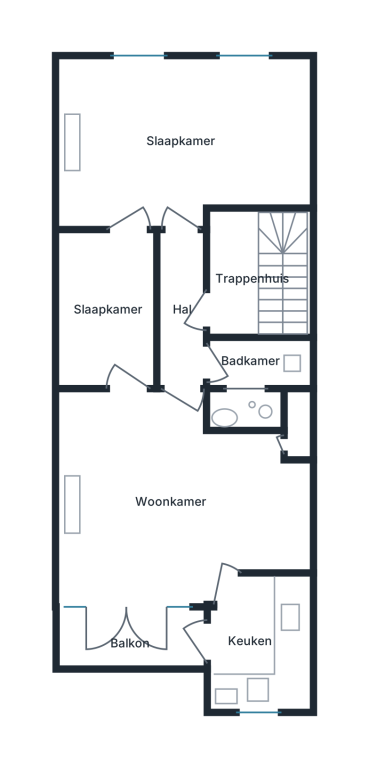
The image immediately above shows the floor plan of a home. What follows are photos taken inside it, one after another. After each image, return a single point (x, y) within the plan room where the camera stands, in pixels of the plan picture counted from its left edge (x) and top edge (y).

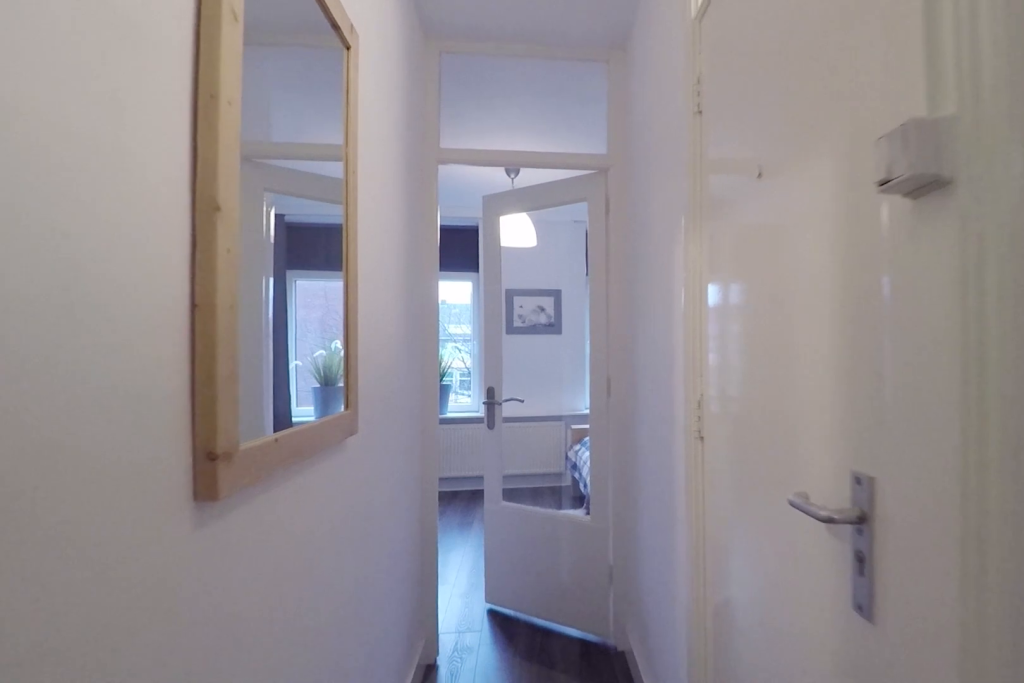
(182, 310)
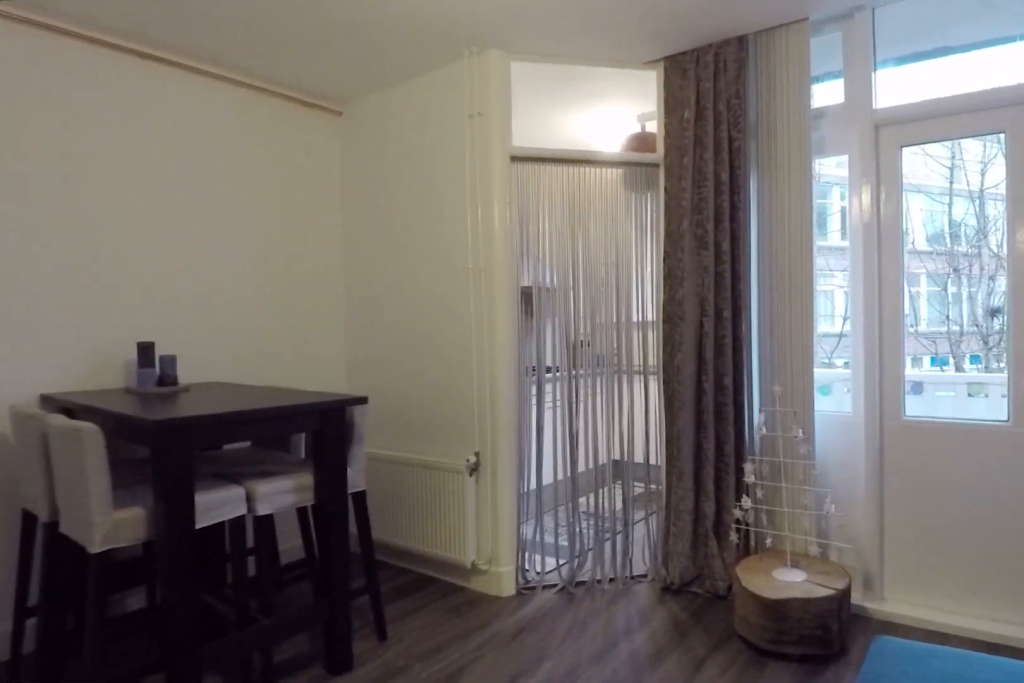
(173, 499)
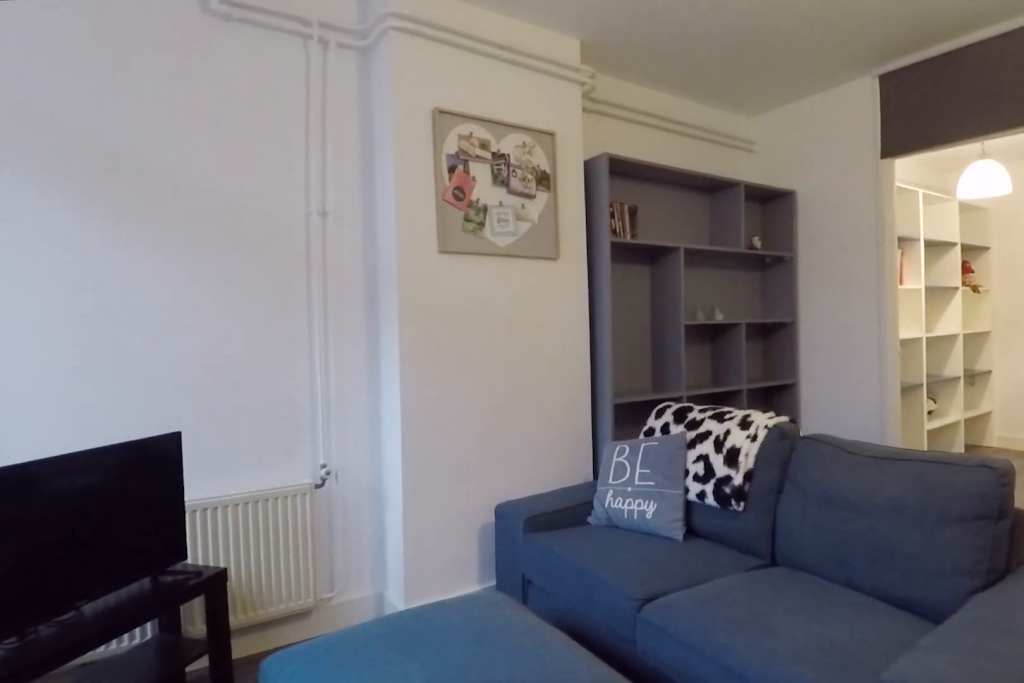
(173, 499)
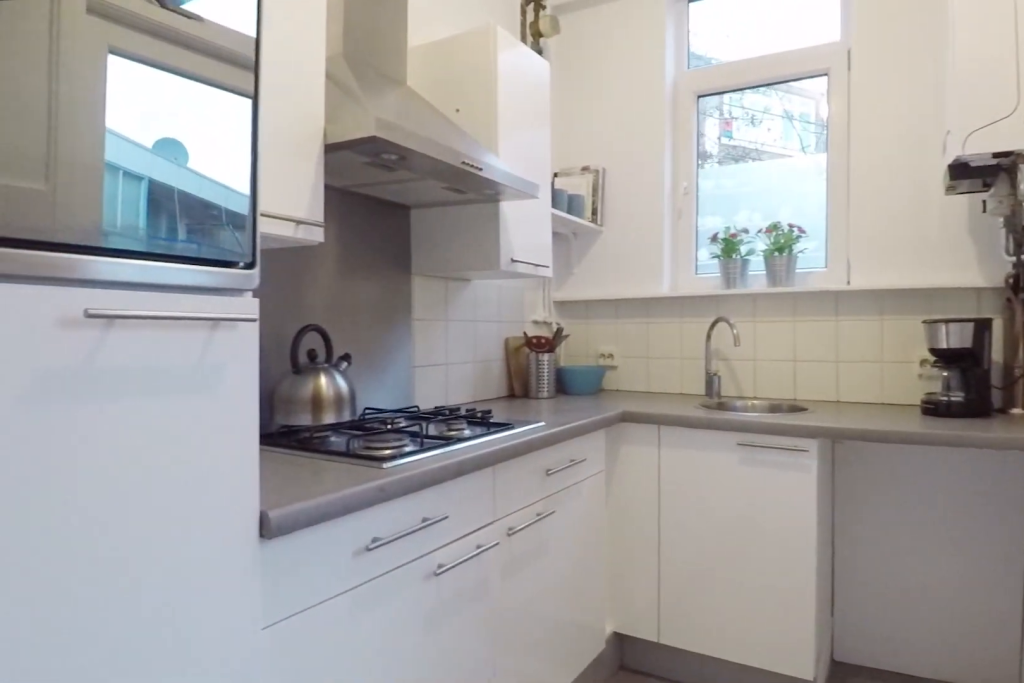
(261, 643)
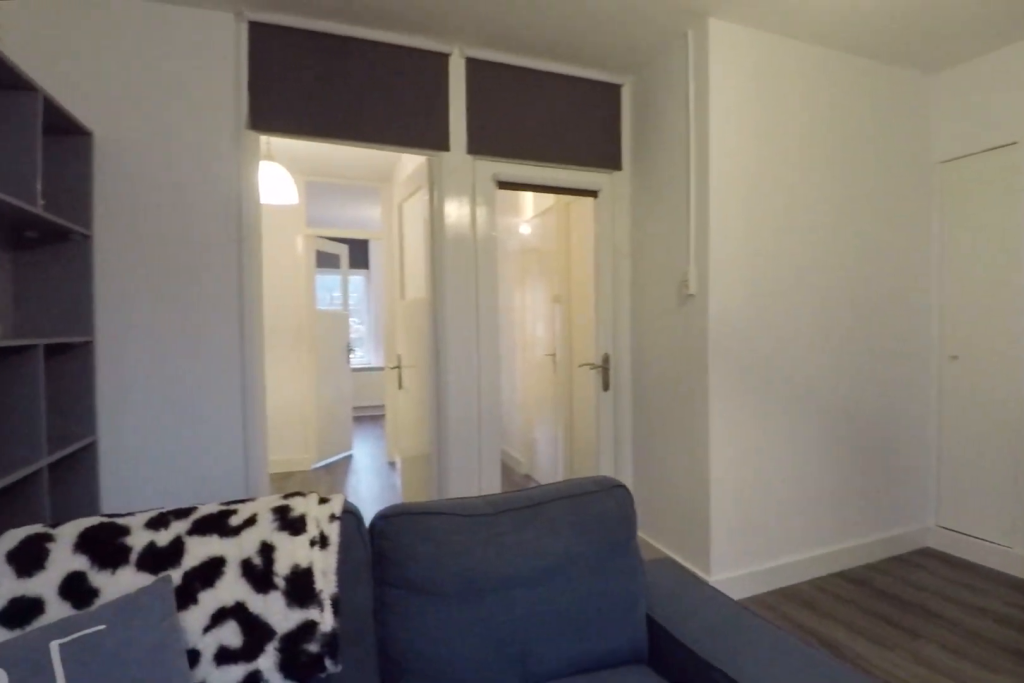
(173, 499)
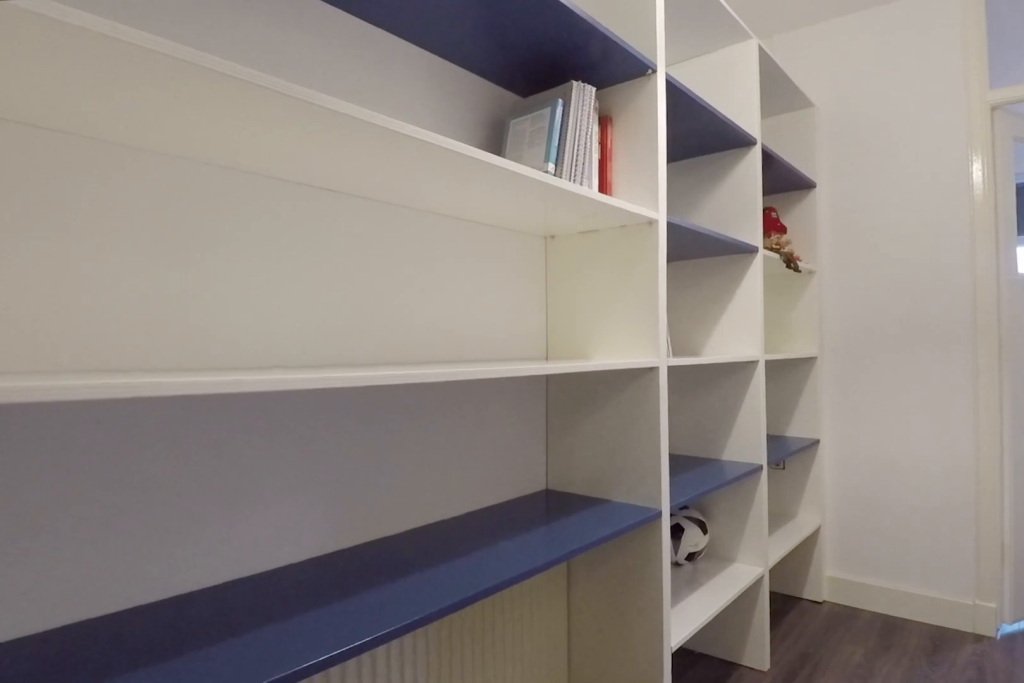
(108, 308)
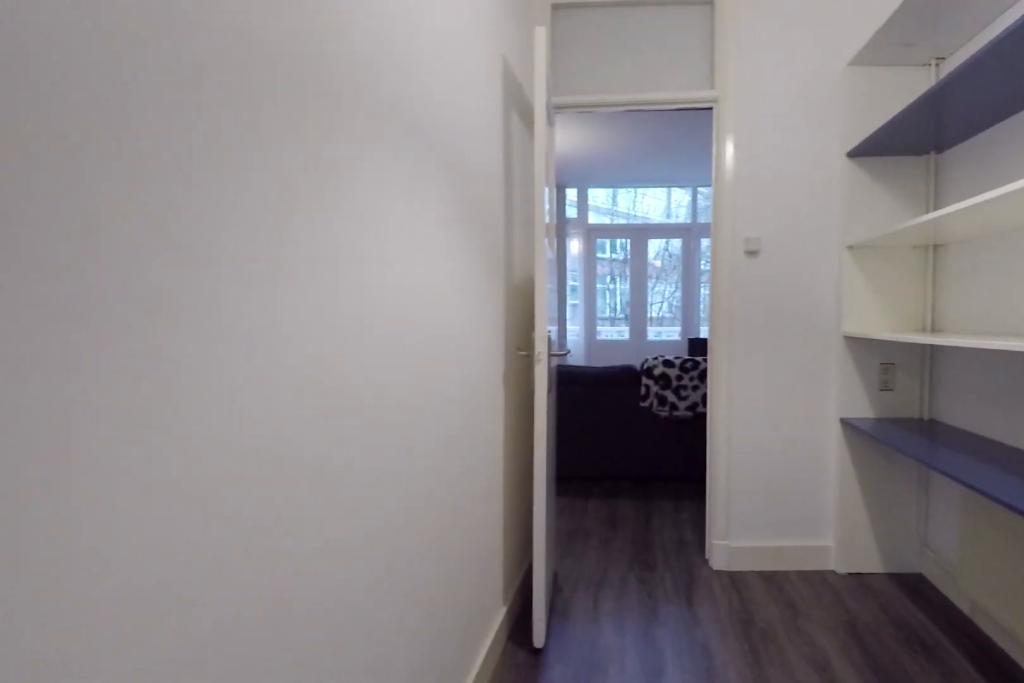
(108, 308)
